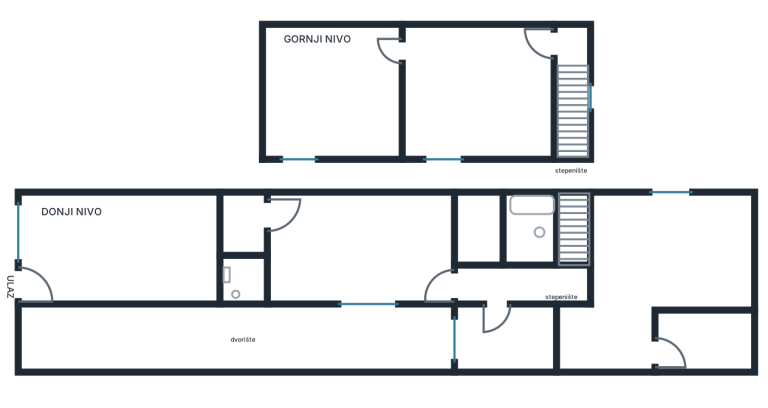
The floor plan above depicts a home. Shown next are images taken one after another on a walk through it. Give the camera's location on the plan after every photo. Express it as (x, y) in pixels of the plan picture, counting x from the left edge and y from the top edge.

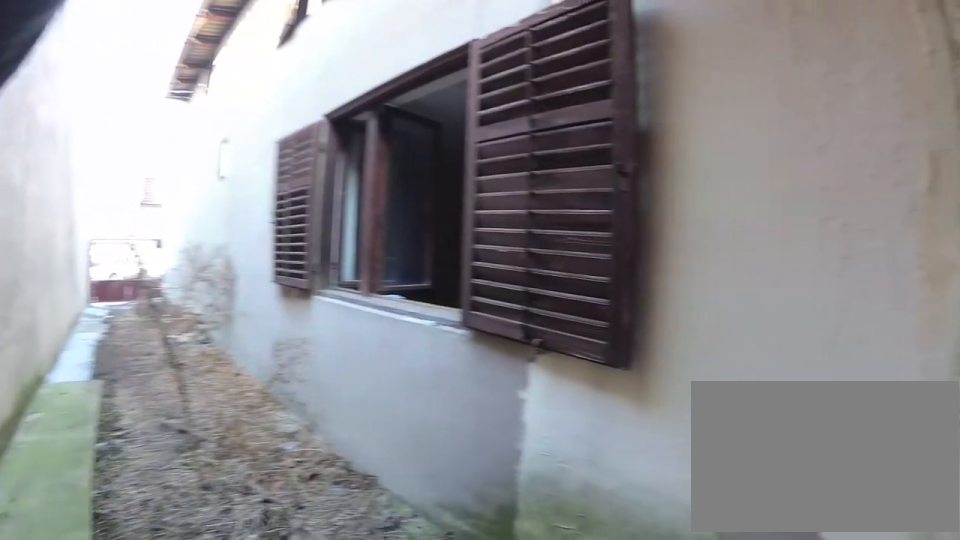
(404, 342)
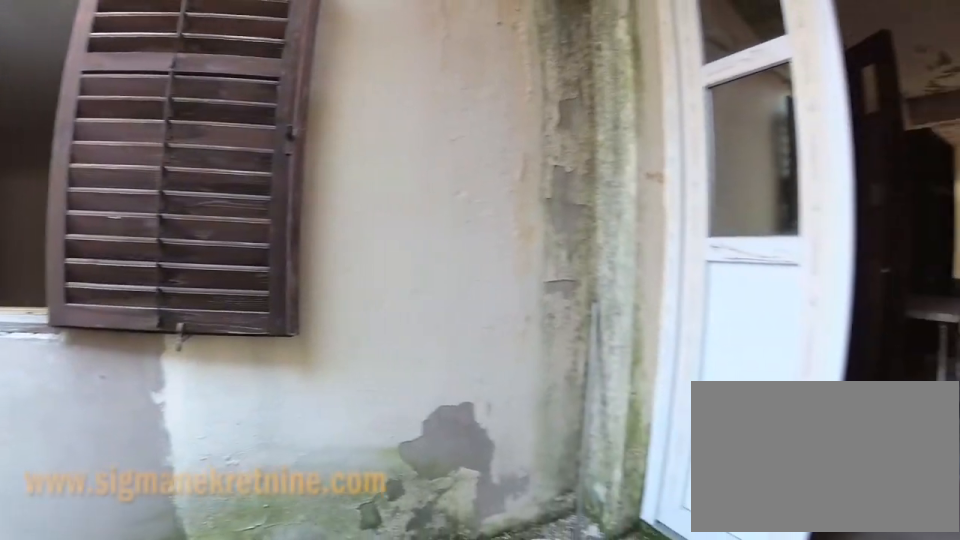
(380, 352)
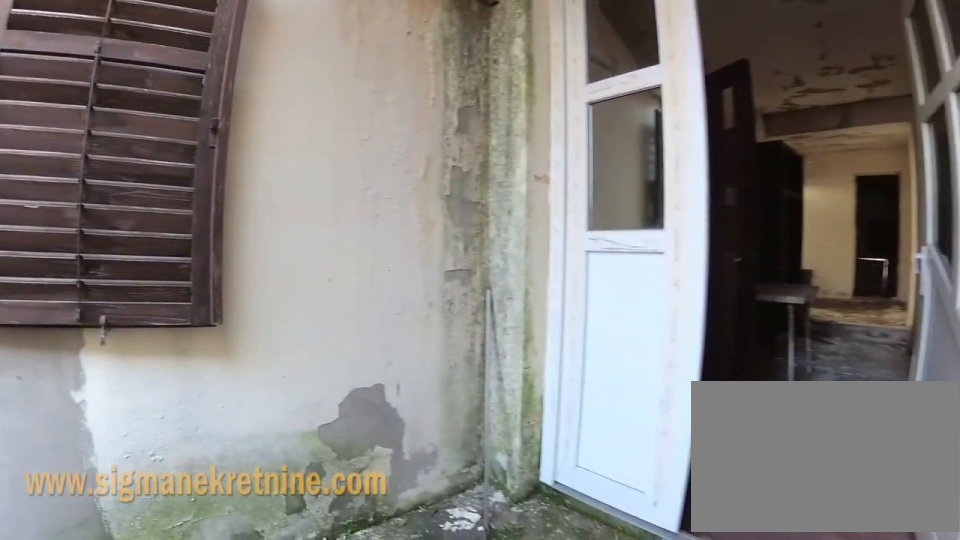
(374, 350)
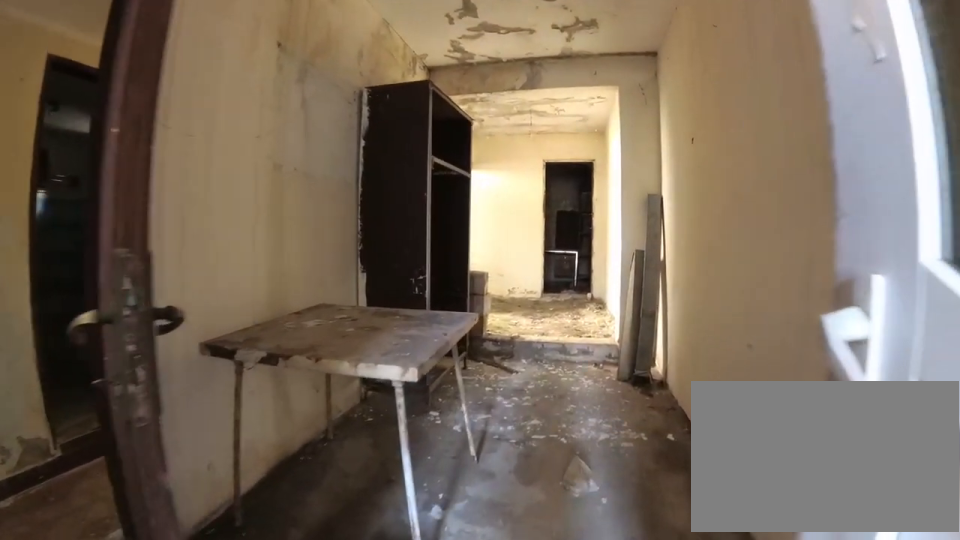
(461, 333)
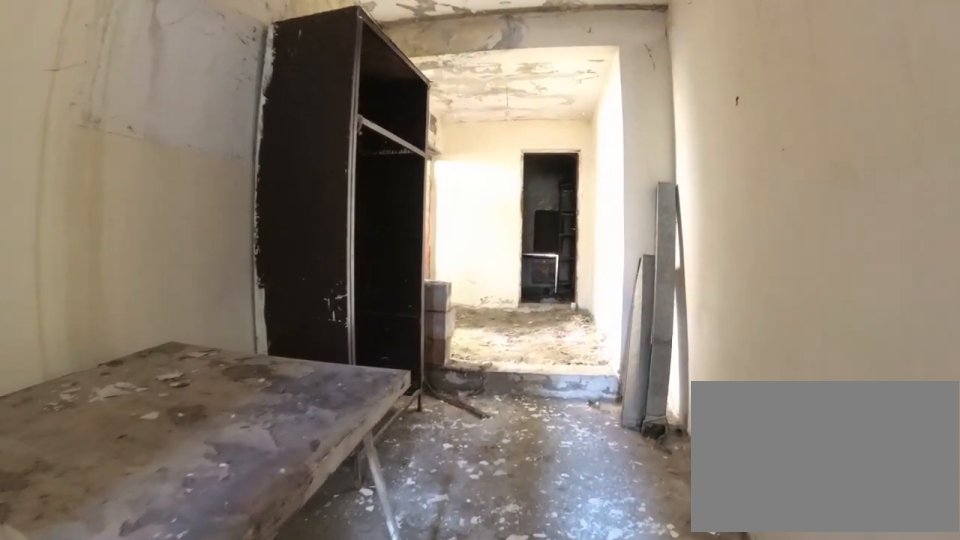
(494, 333)
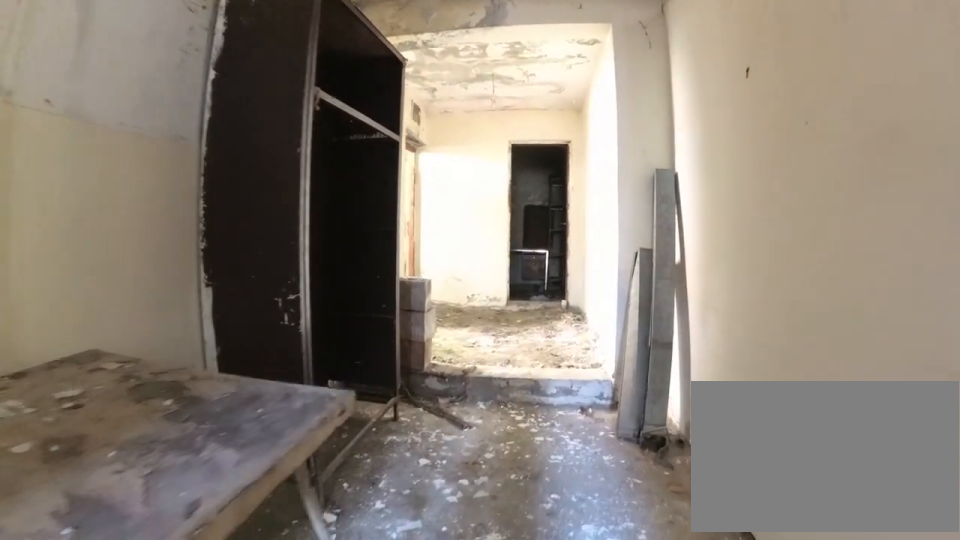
(502, 333)
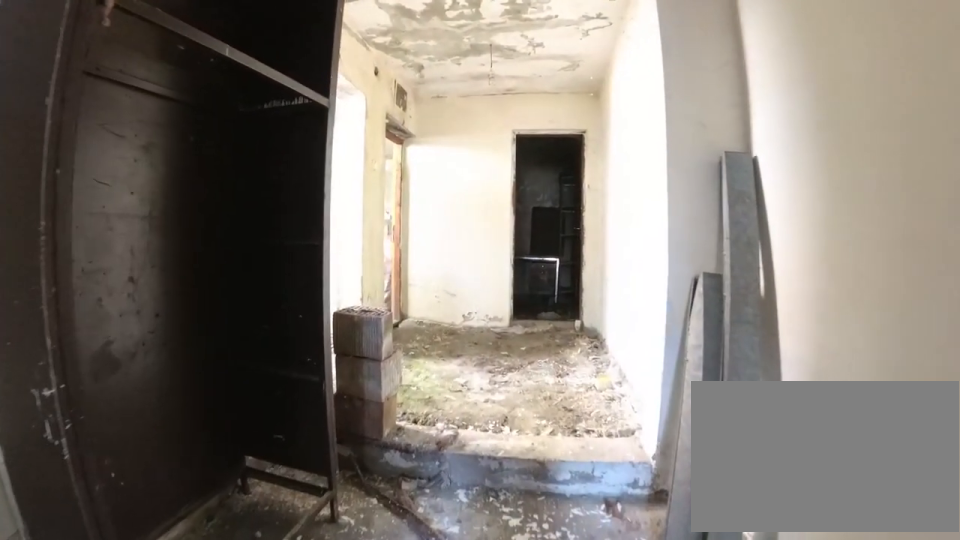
(526, 333)
